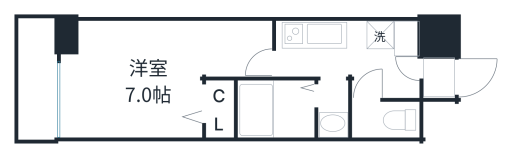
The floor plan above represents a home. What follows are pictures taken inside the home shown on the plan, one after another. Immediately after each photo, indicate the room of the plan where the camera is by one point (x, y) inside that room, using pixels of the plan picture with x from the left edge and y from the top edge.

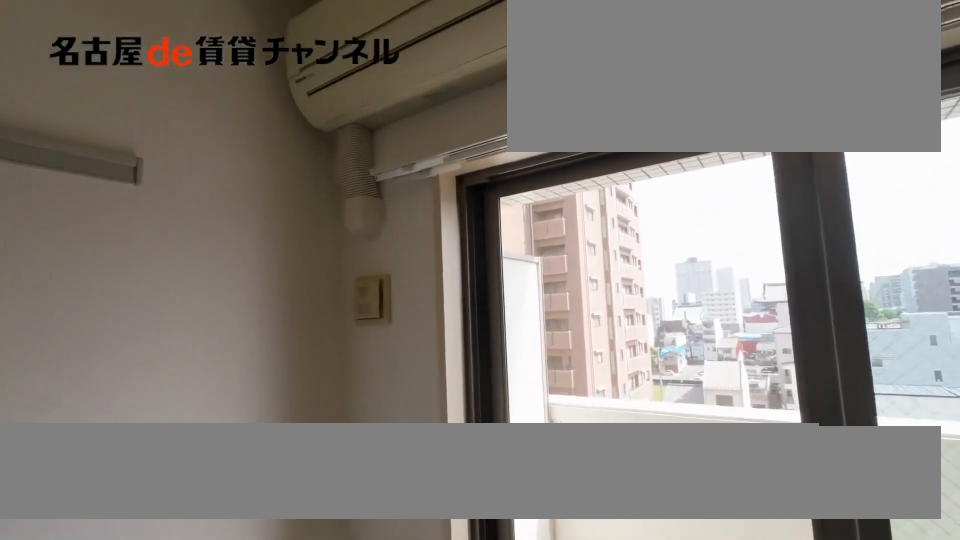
(151, 73)
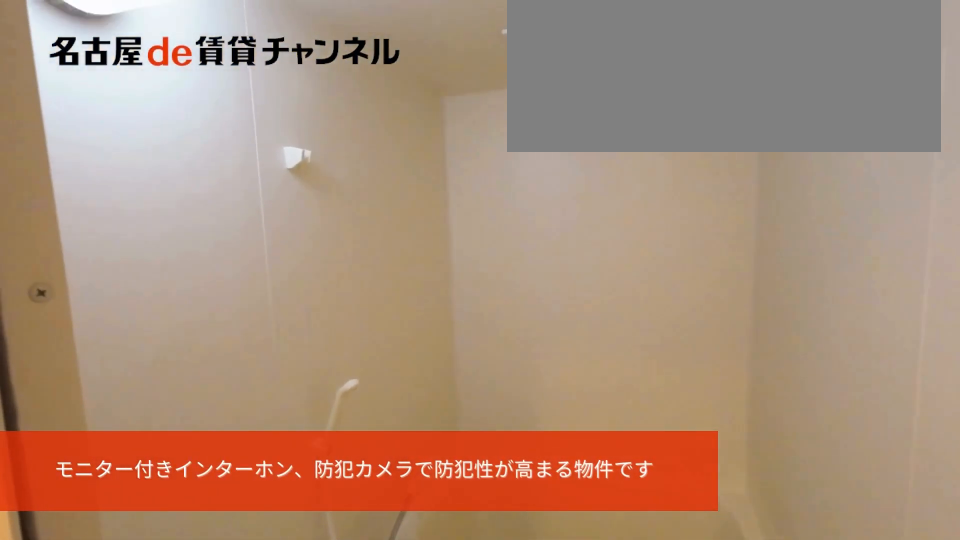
(274, 108)
